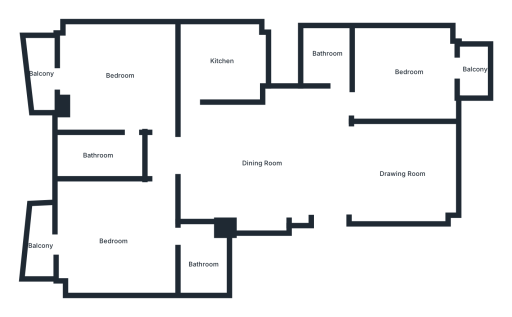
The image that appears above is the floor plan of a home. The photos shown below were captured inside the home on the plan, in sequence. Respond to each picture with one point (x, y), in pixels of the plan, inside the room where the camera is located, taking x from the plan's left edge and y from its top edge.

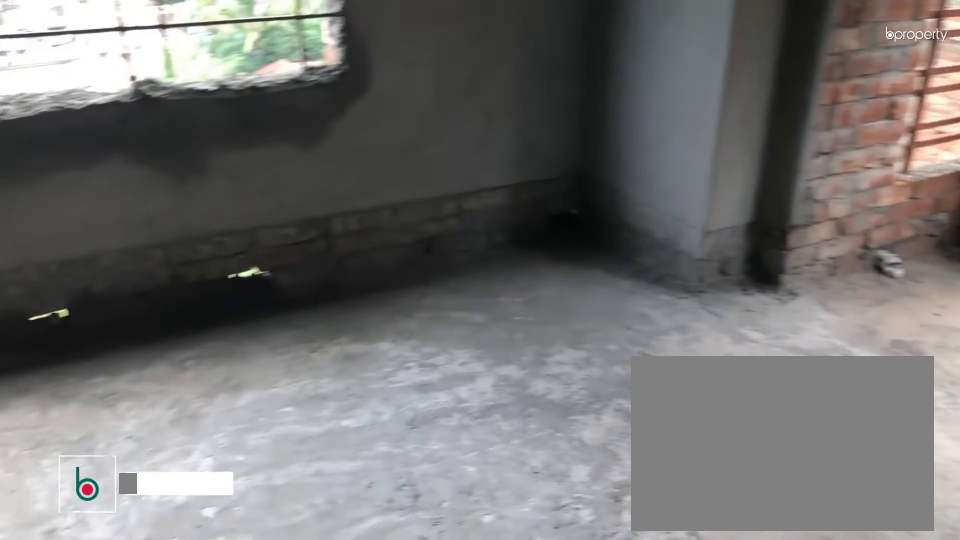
(401, 71)
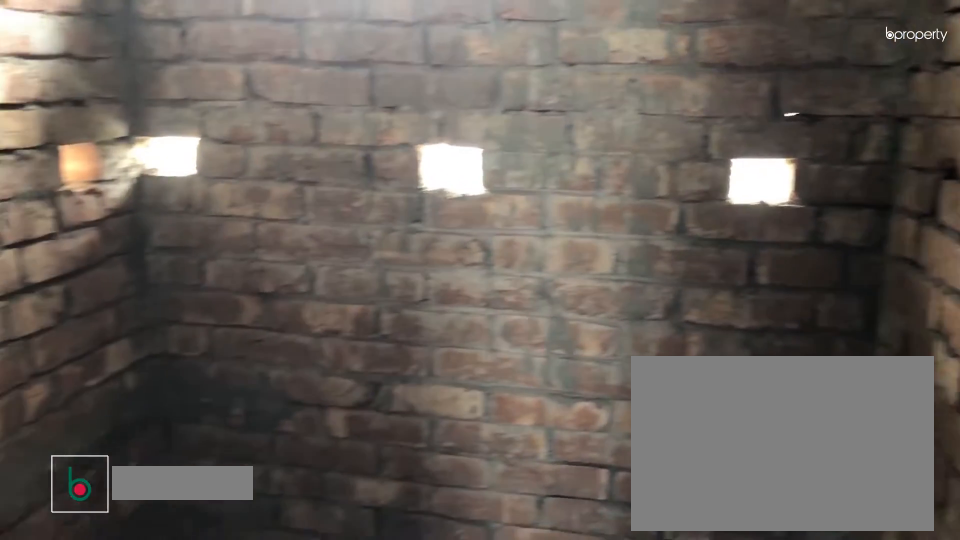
(326, 54)
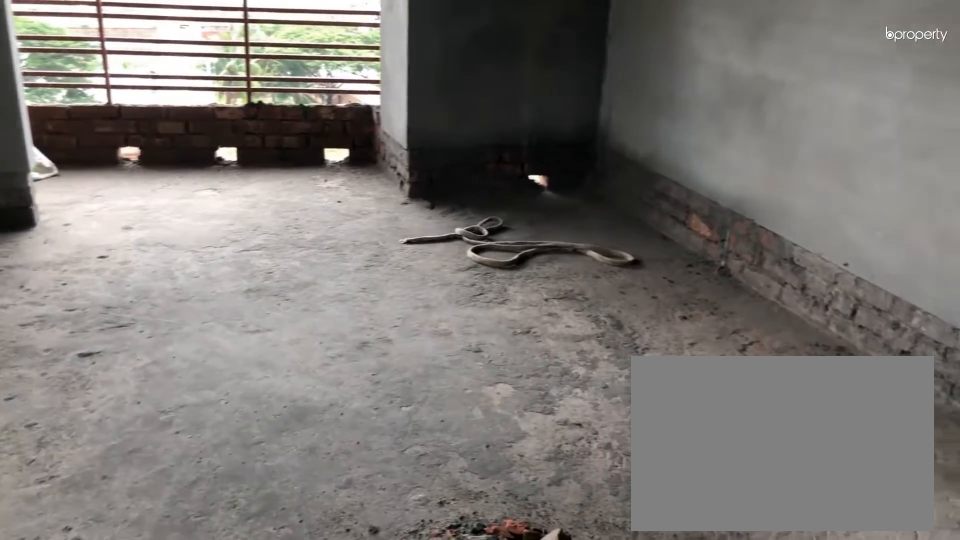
(116, 240)
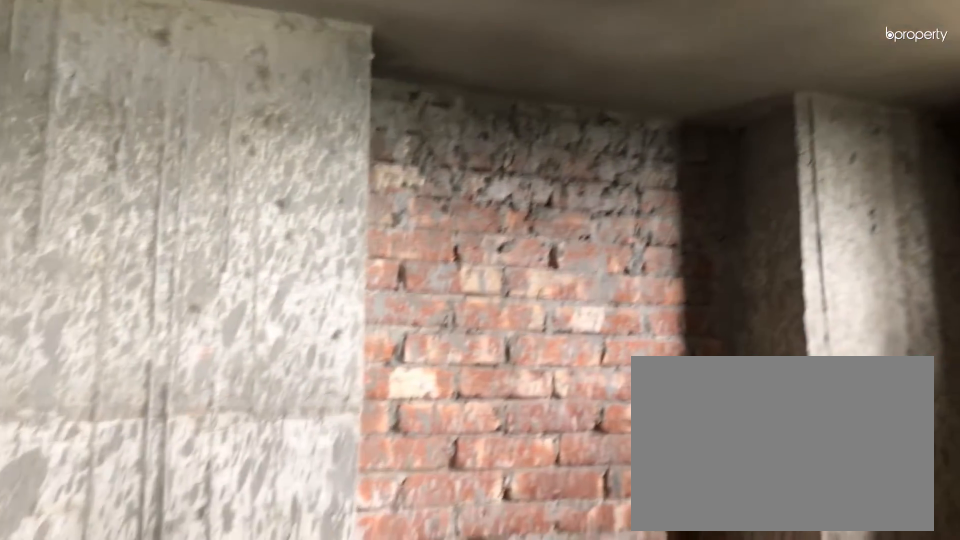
(201, 265)
